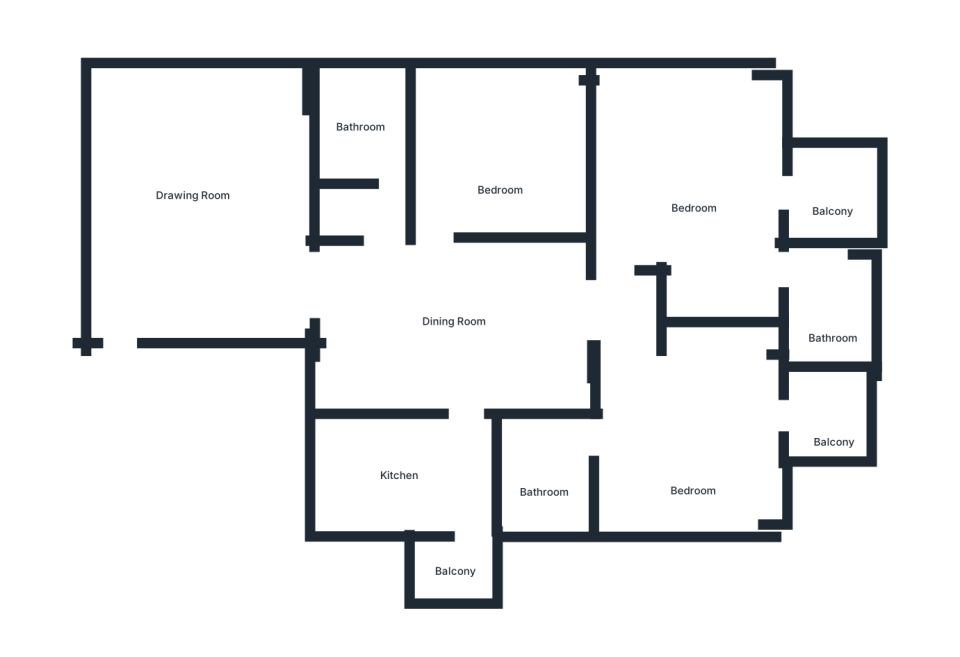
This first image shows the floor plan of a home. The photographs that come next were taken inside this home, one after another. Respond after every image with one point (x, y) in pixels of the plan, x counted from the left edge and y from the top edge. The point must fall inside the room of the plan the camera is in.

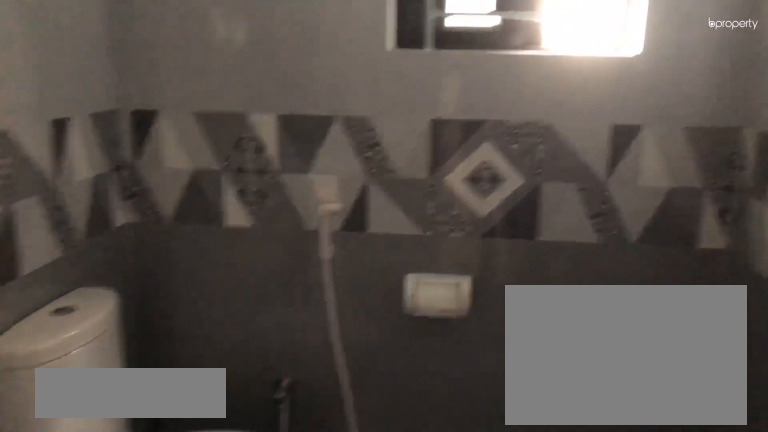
(370, 129)
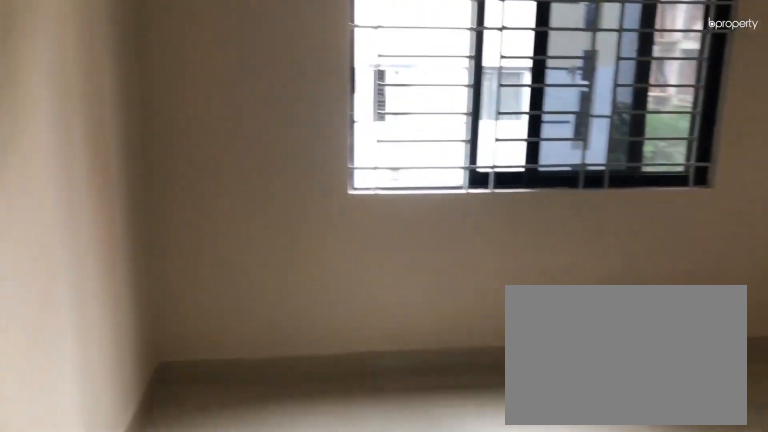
(475, 156)
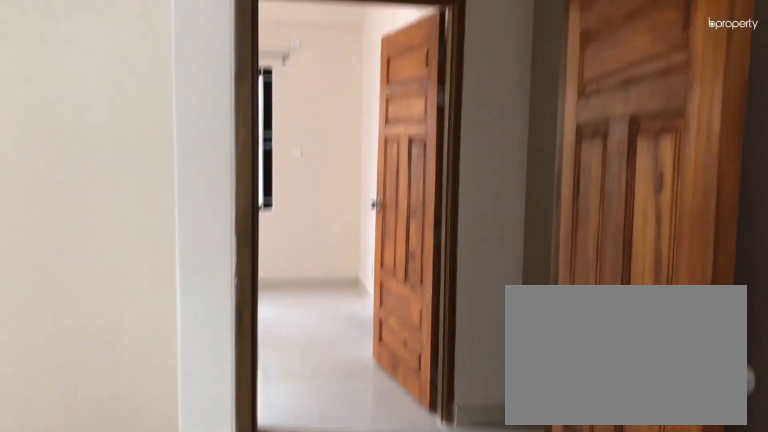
(695, 199)
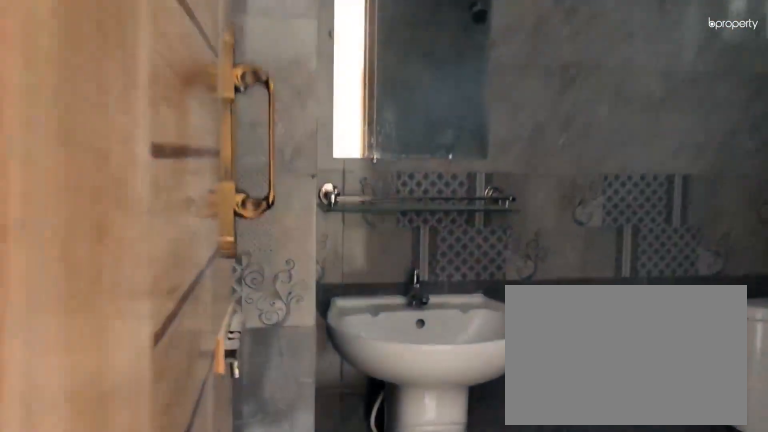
(831, 315)
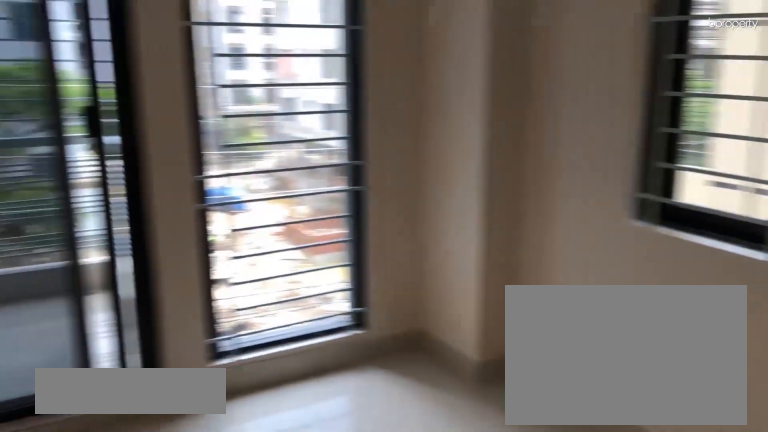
(709, 436)
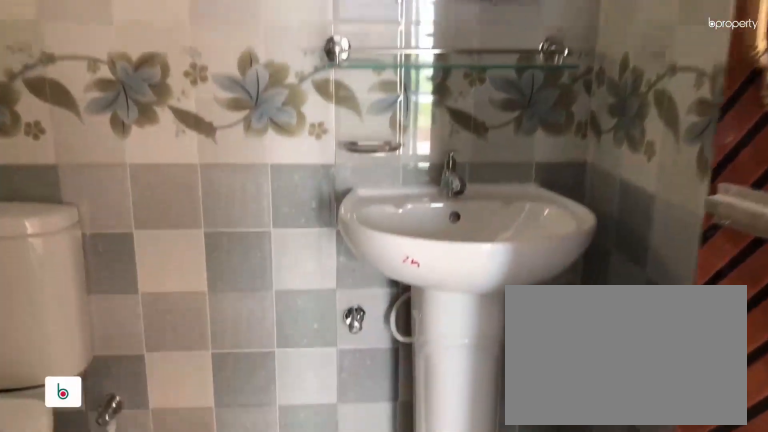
(548, 486)
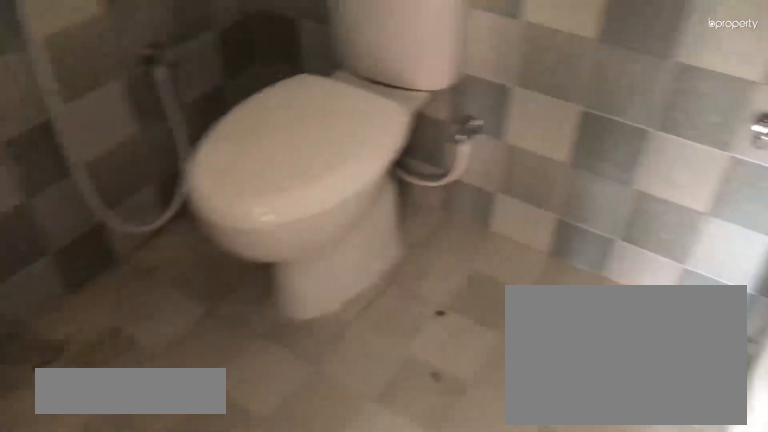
(548, 486)
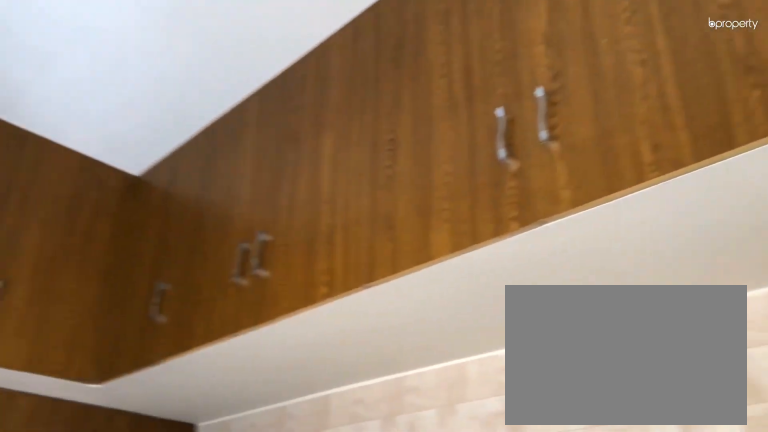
(411, 470)
